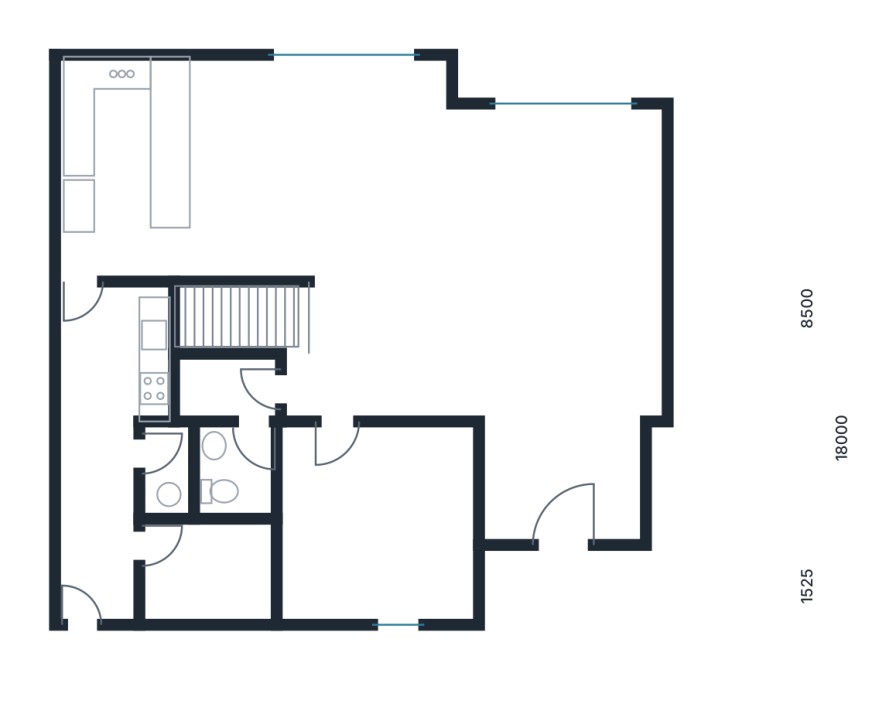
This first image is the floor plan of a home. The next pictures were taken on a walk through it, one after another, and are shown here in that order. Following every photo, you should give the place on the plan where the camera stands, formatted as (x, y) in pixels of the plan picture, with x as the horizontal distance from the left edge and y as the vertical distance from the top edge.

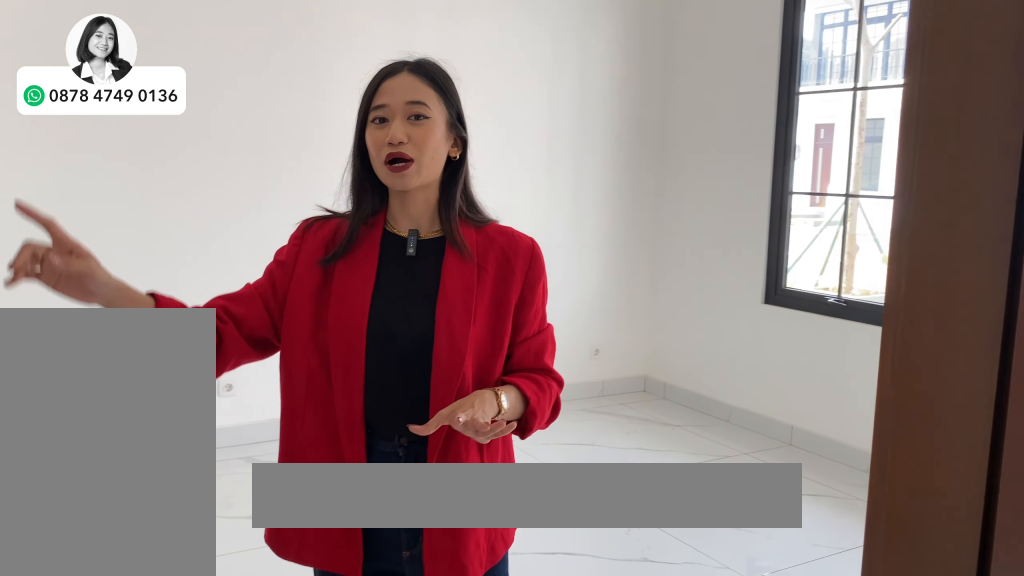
(394, 486)
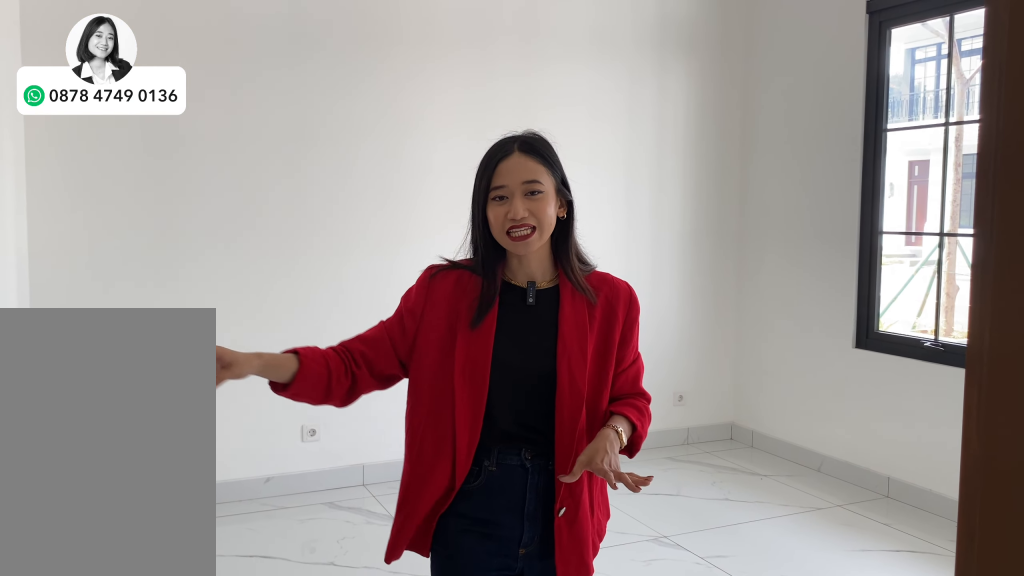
(394, 486)
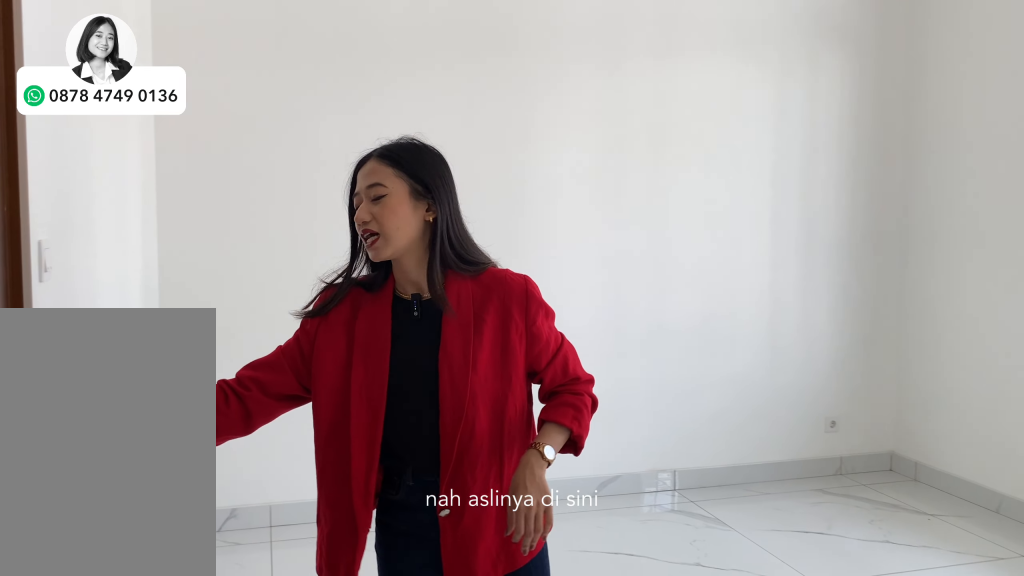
(394, 486)
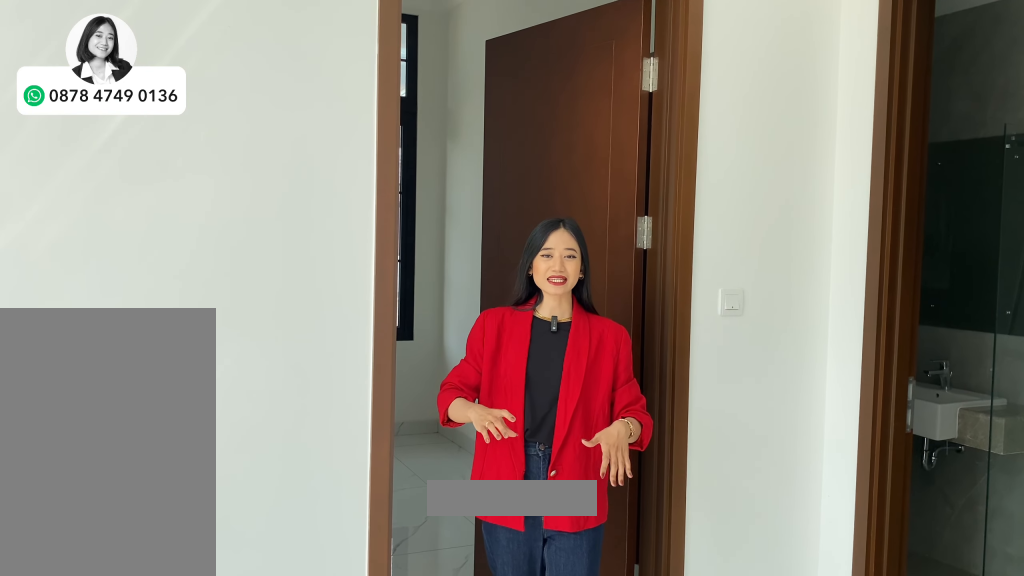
(361, 384)
